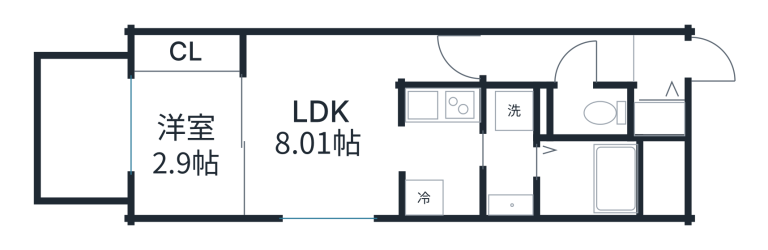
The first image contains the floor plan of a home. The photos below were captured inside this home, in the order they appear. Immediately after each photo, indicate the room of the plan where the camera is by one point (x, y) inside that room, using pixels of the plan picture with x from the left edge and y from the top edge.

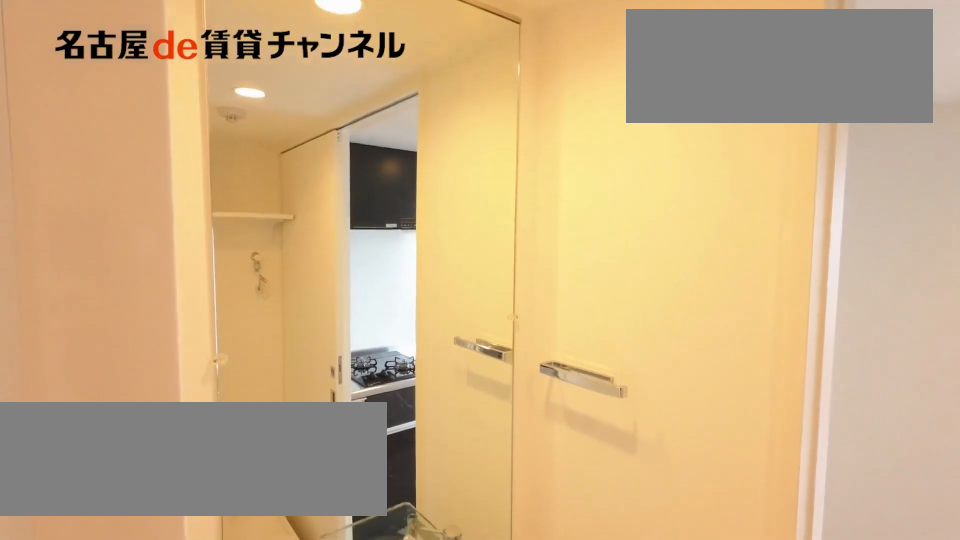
(511, 198)
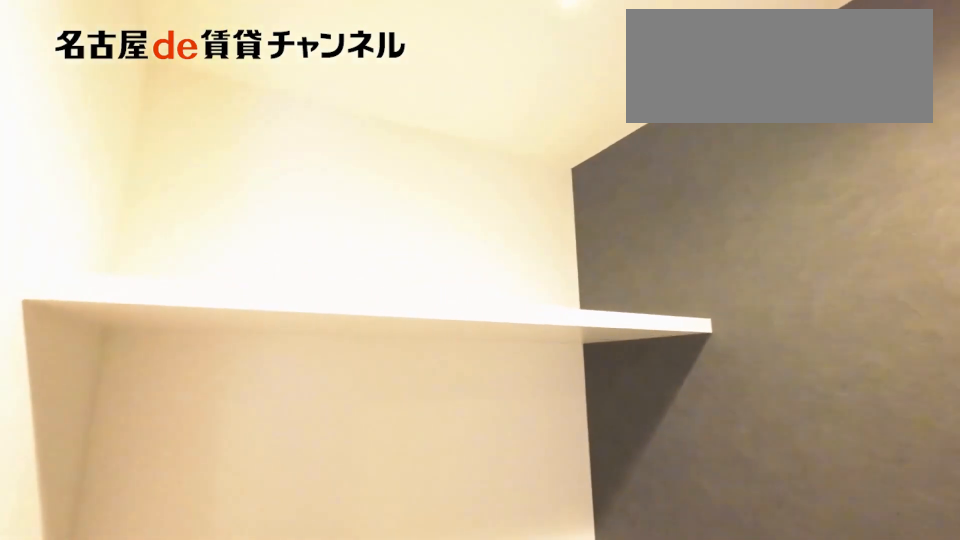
(585, 115)
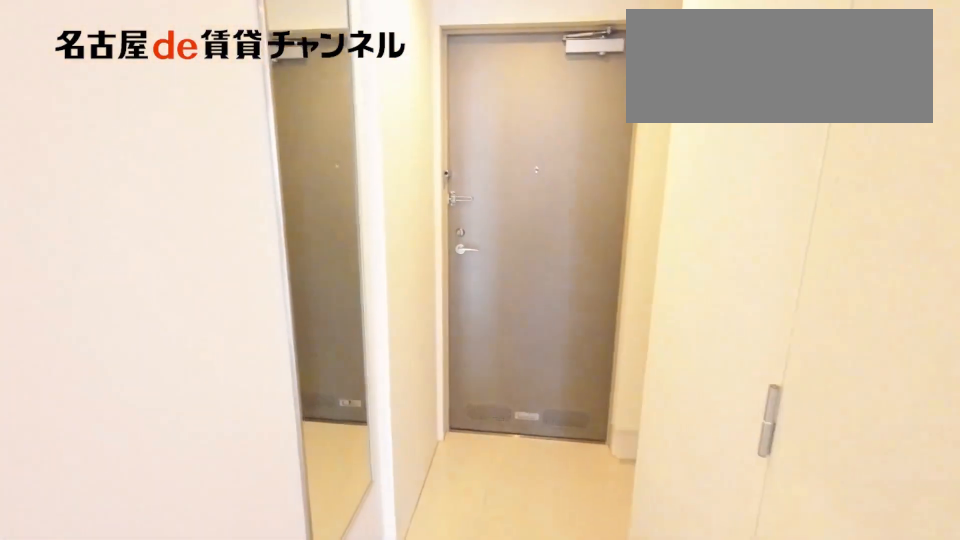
(661, 84)
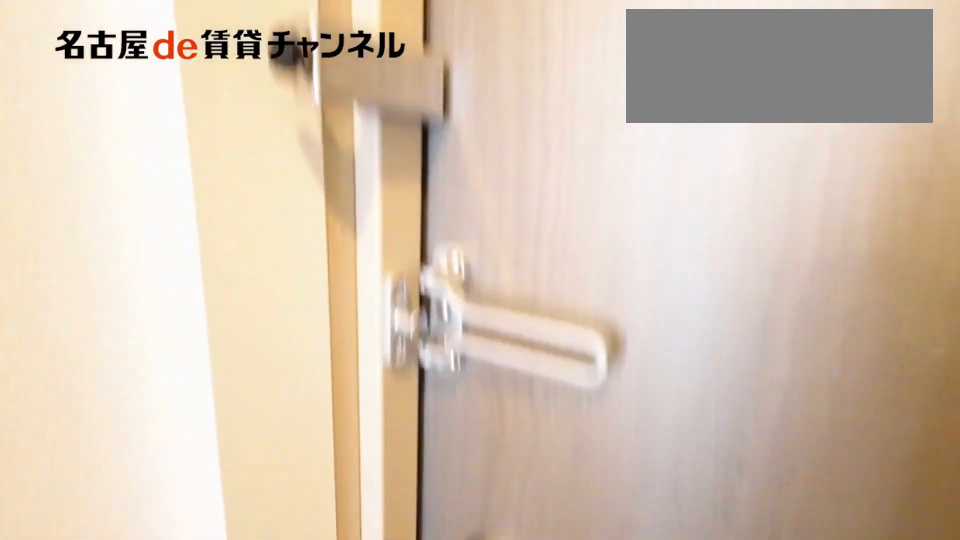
(661, 84)
